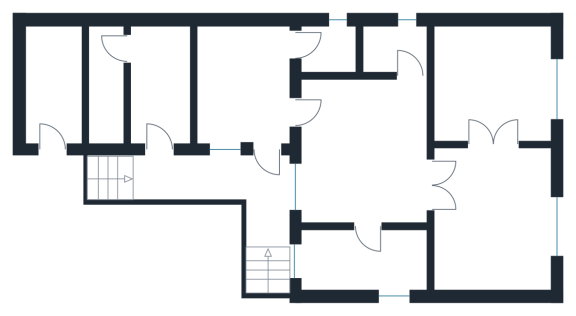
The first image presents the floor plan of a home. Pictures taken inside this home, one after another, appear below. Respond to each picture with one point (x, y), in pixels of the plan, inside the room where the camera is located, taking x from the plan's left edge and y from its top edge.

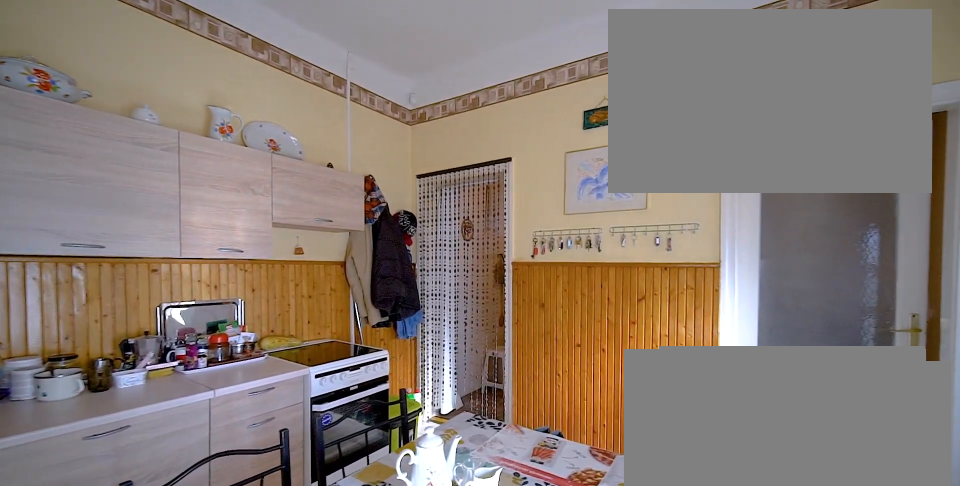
(245, 87)
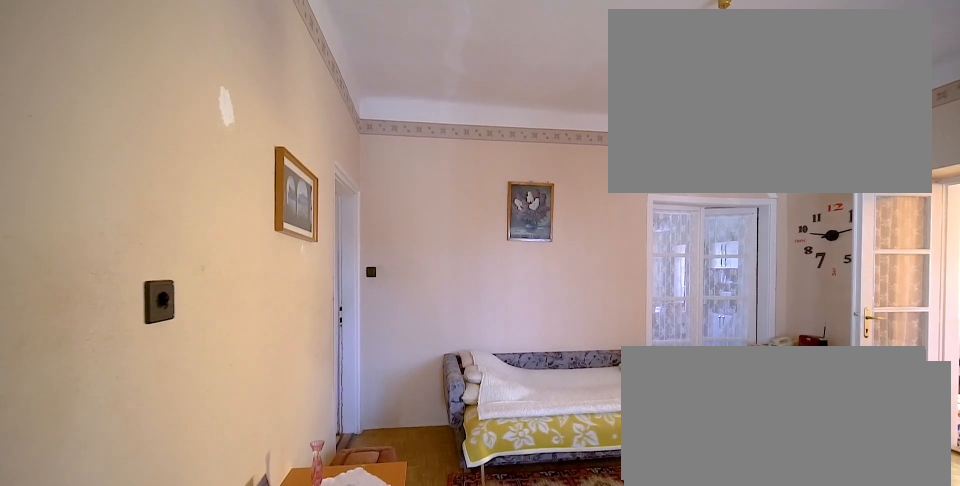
(366, 159)
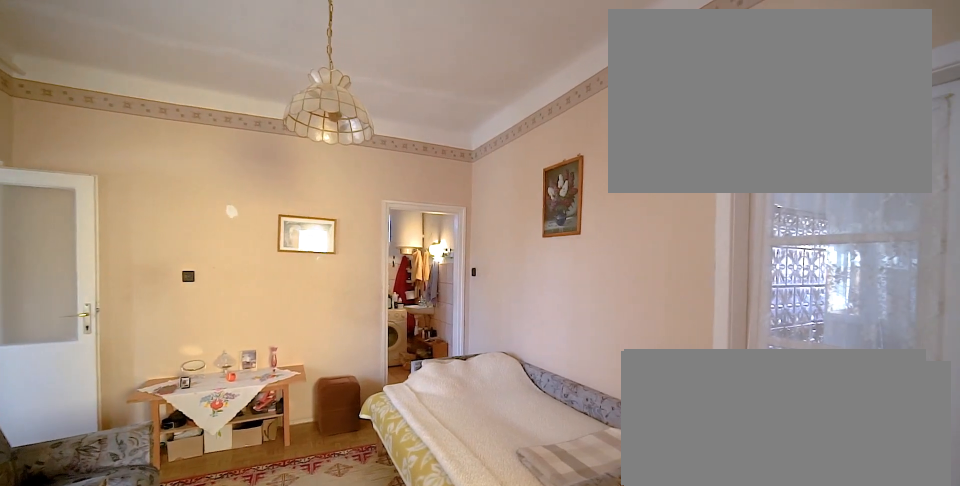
(366, 159)
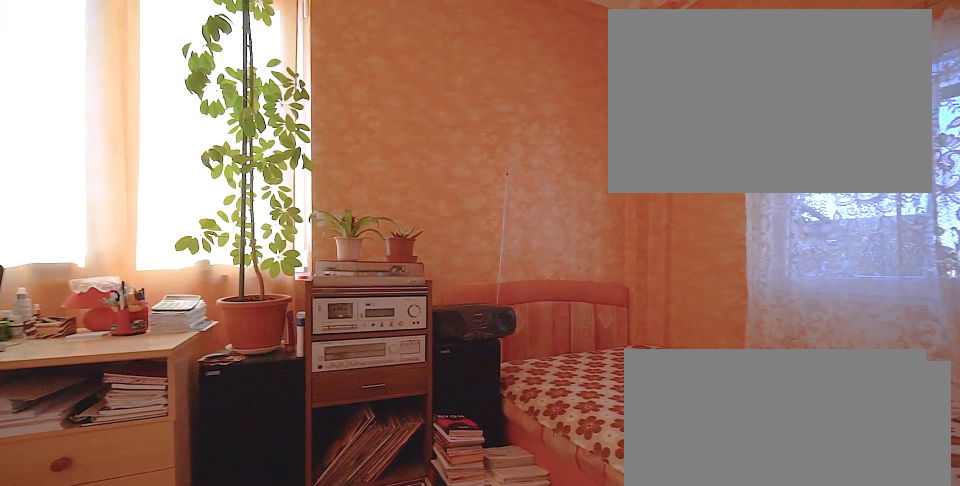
(366, 264)
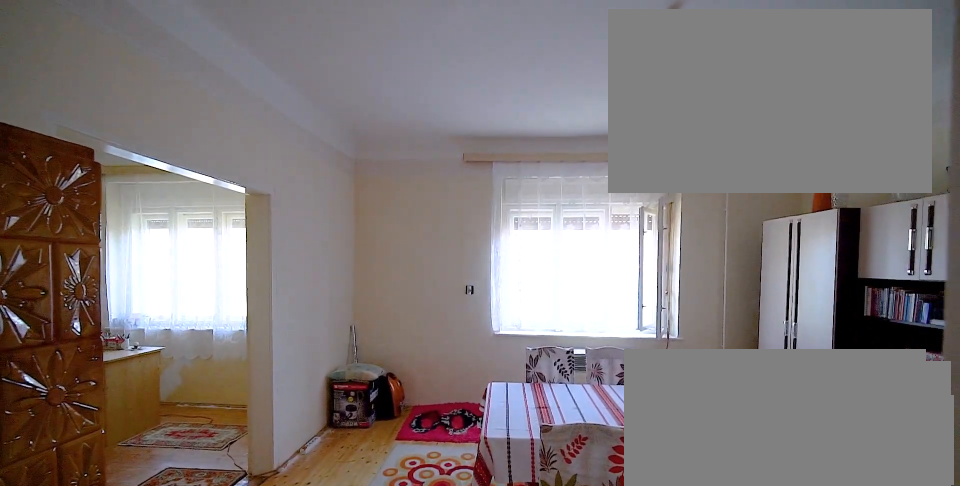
(494, 222)
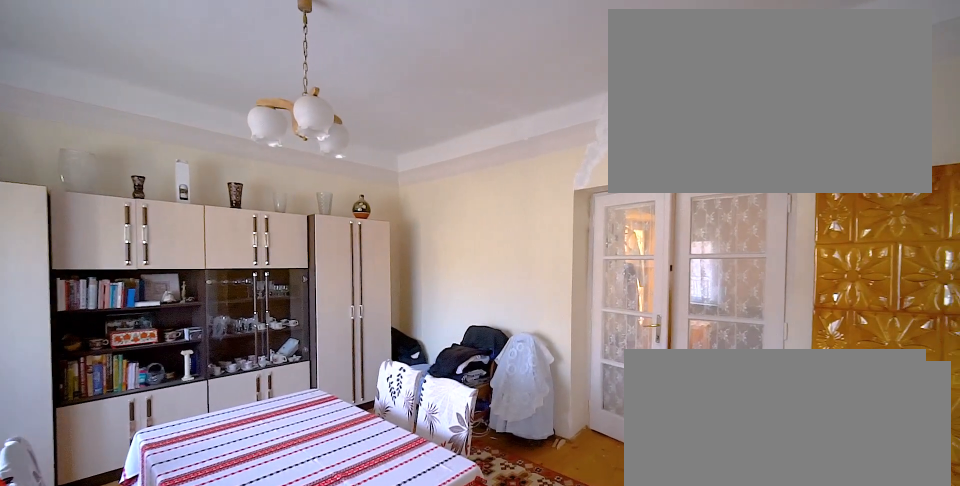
(494, 222)
